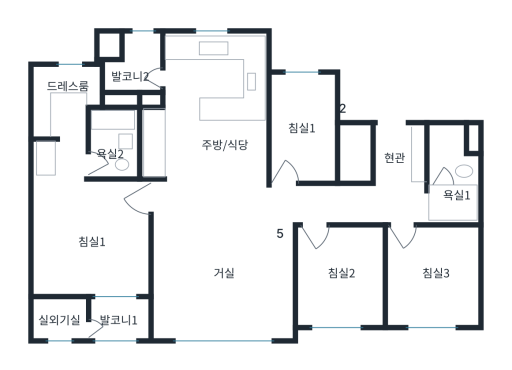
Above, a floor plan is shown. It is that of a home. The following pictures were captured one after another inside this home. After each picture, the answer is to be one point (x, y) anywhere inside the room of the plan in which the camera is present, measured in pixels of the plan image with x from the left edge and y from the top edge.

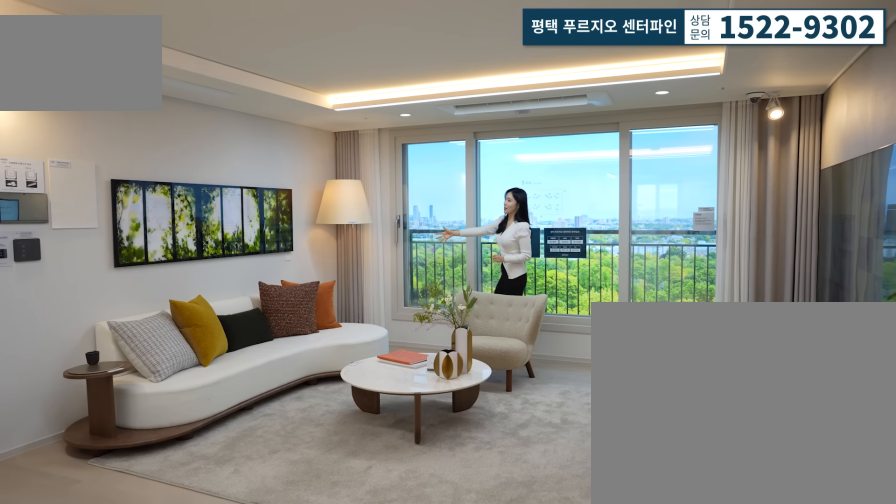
(219, 285)
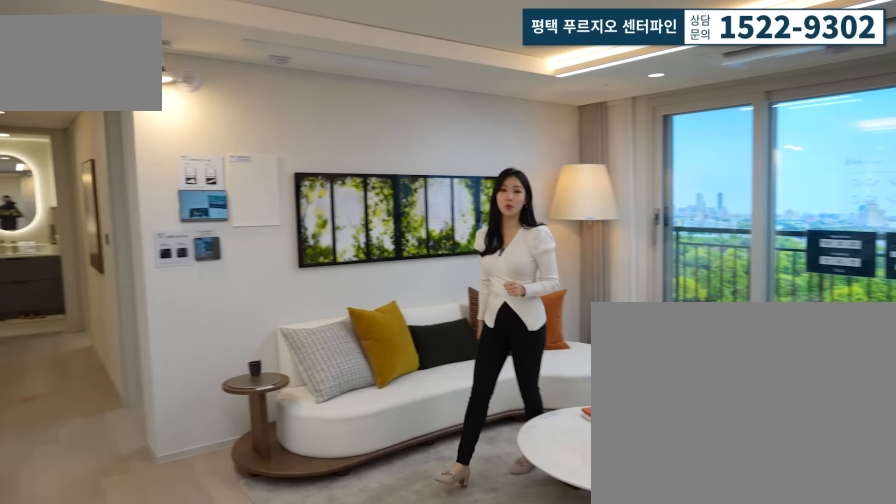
(219, 273)
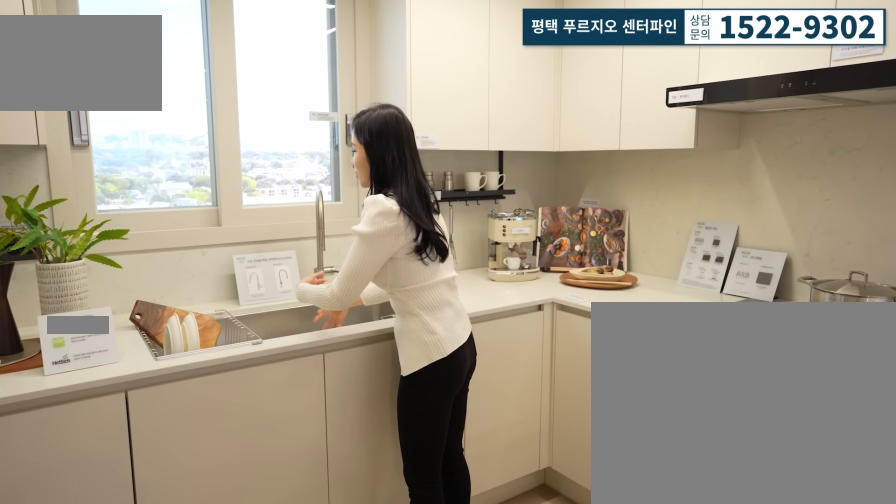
(219, 123)
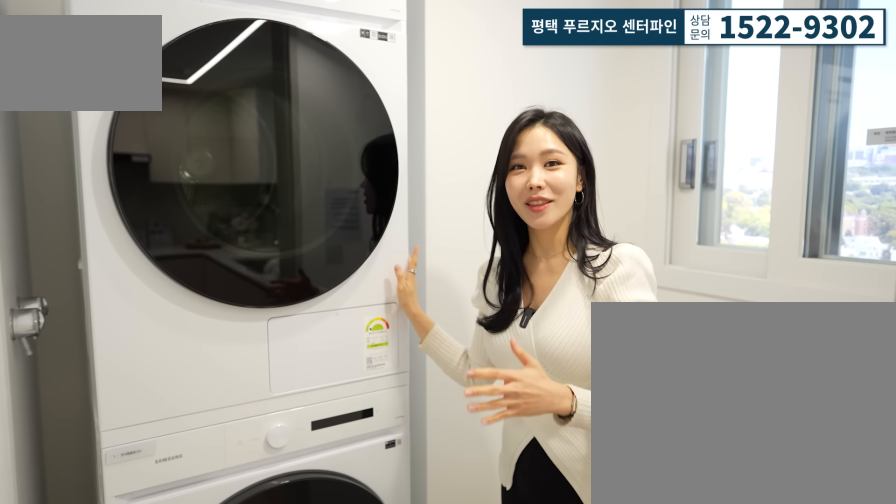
(127, 62)
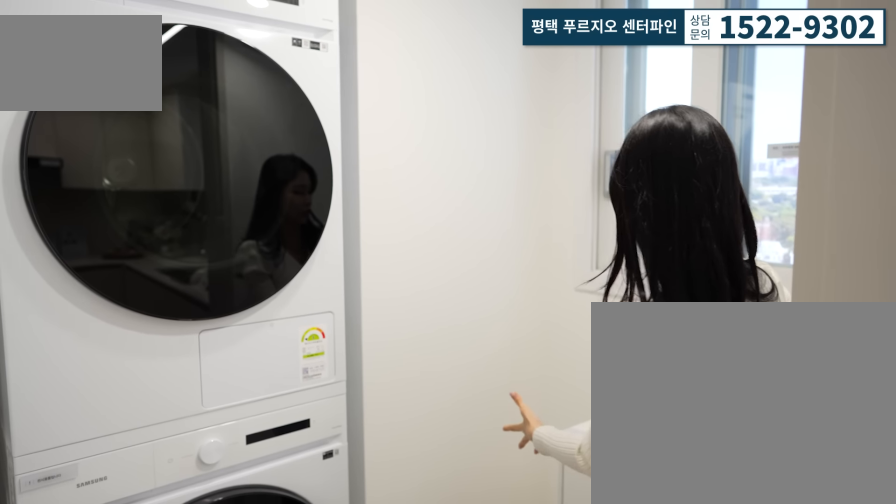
(128, 62)
